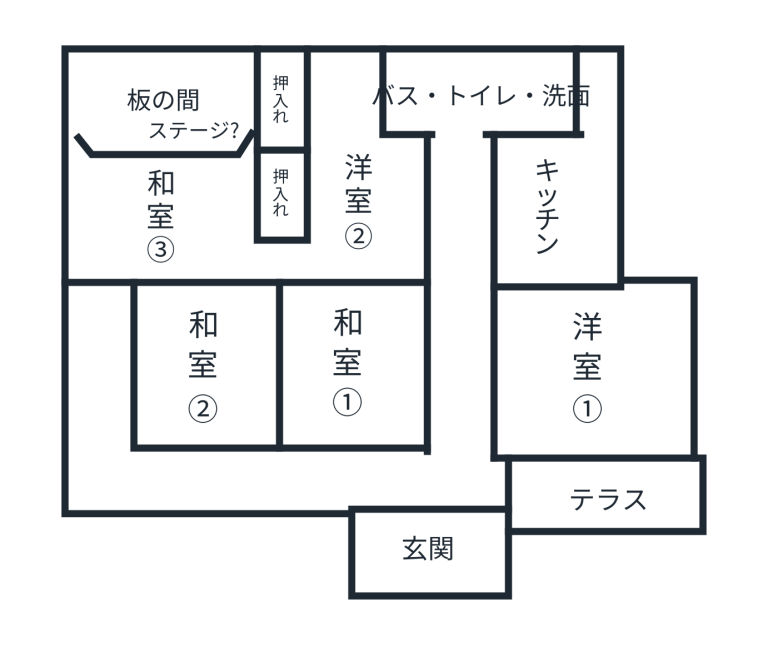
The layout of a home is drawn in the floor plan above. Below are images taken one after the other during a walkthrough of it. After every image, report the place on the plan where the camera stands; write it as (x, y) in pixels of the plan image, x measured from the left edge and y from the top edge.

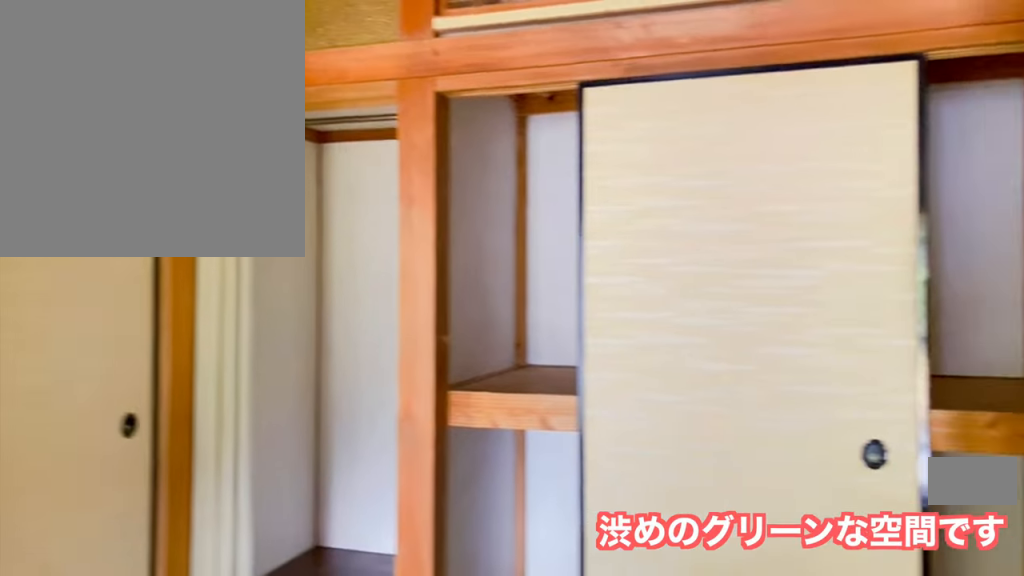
(348, 365)
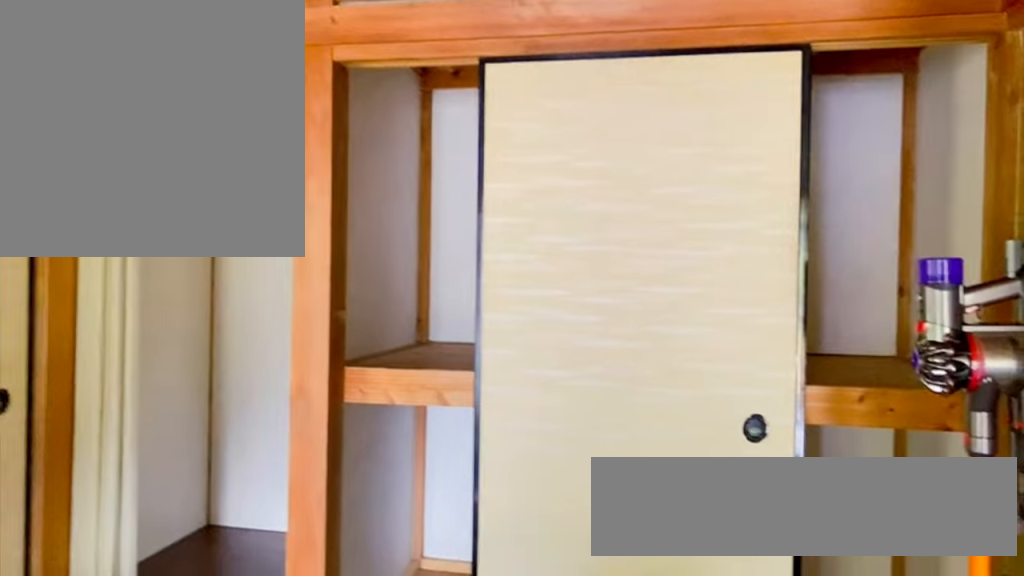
(336, 365)
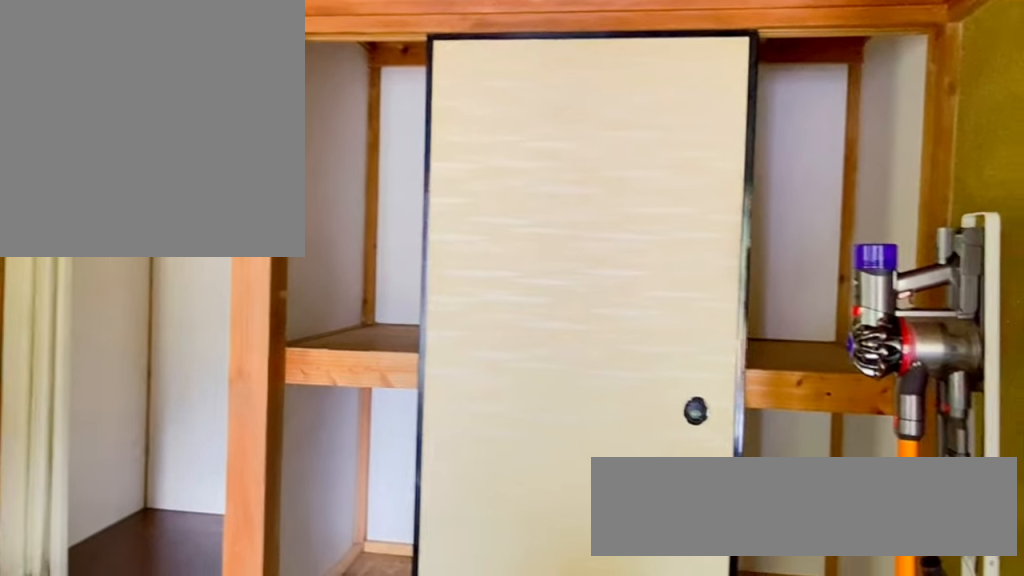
(325, 365)
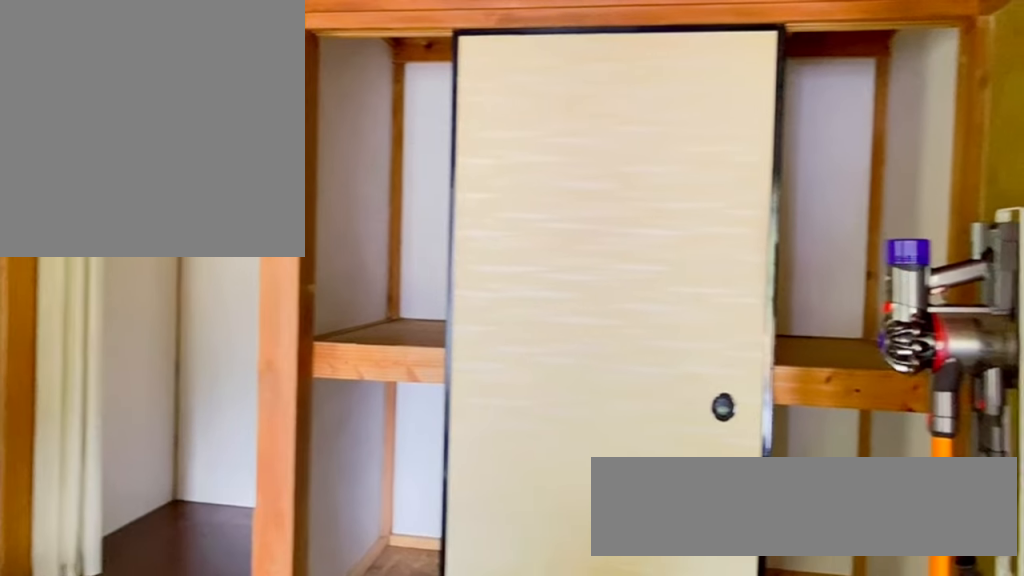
(314, 365)
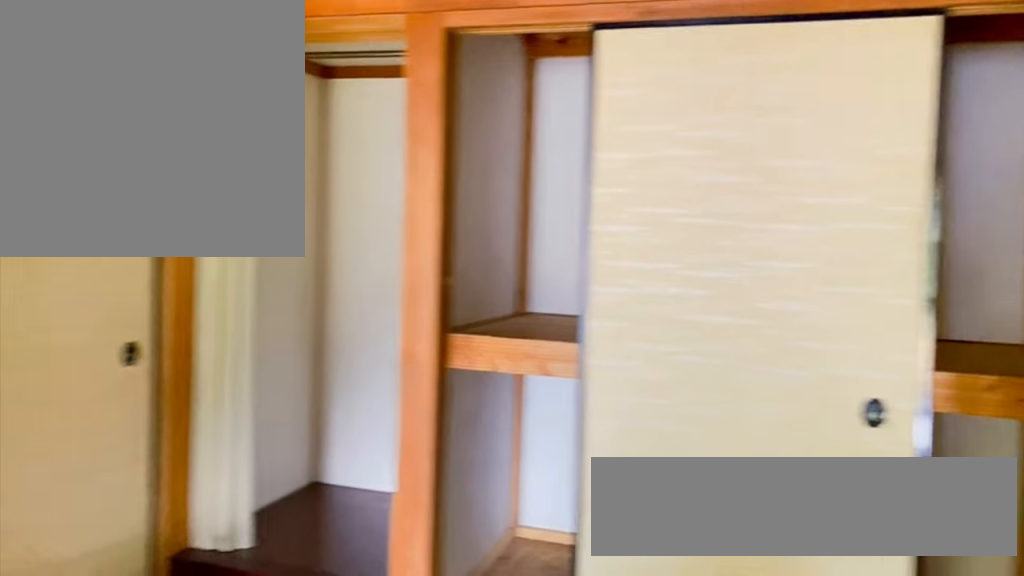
(306, 365)
